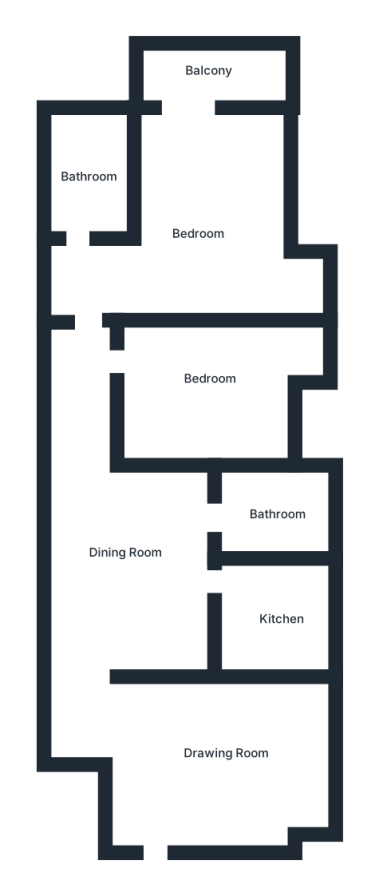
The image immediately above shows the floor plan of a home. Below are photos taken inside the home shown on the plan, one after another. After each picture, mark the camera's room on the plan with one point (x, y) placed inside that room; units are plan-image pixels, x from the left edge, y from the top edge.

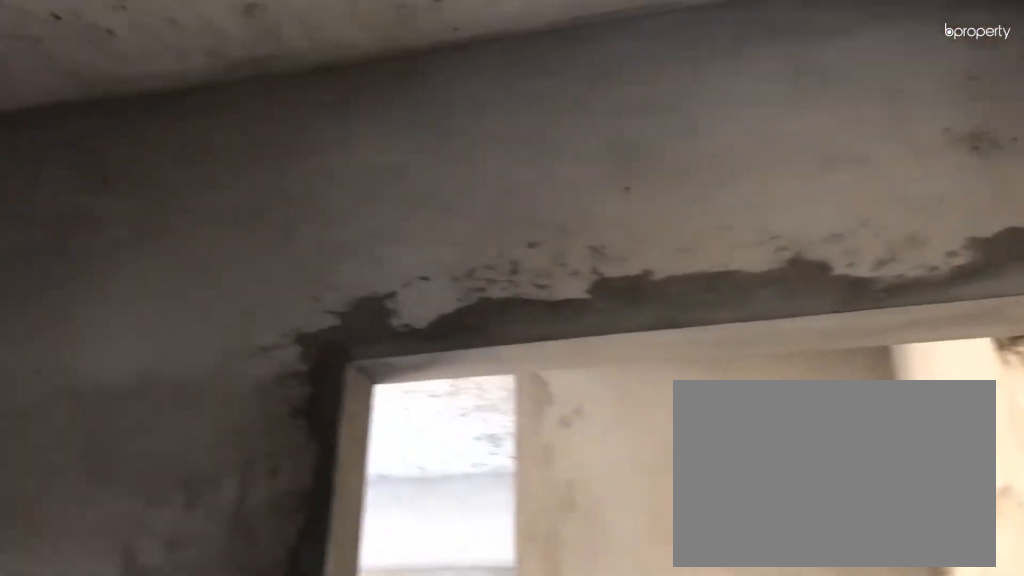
(157, 584)
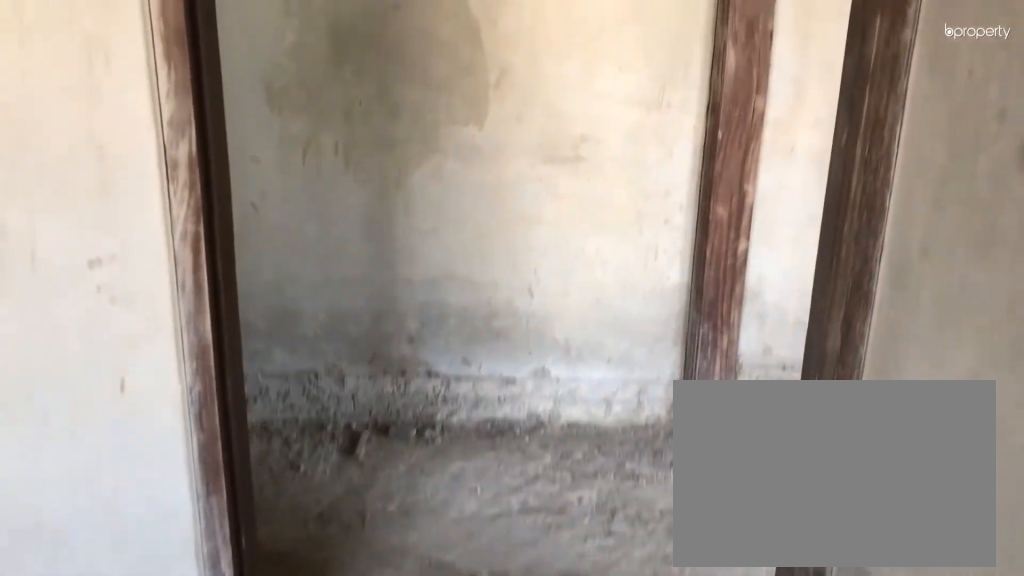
(193, 375)
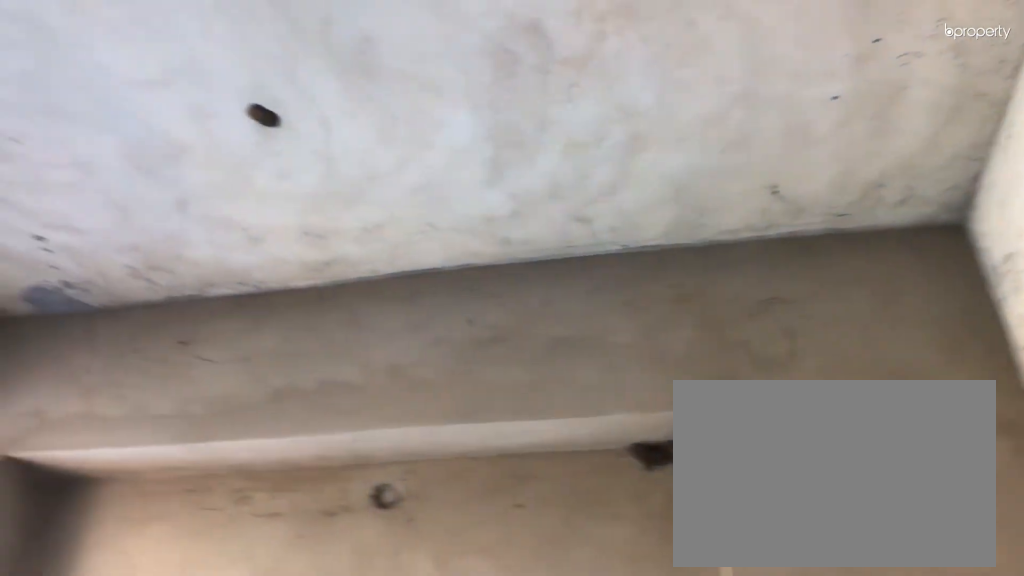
(193, 375)
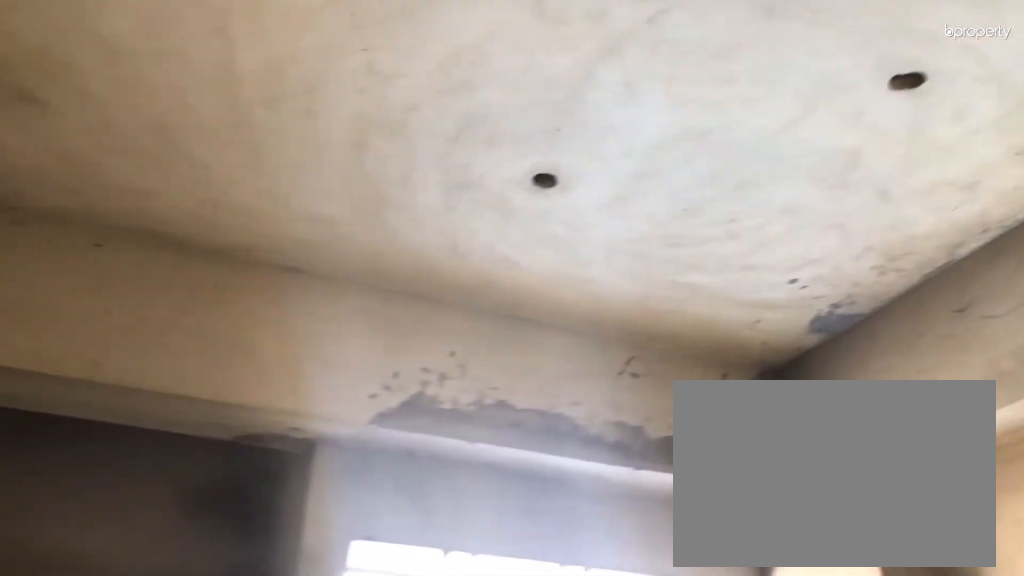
(193, 375)
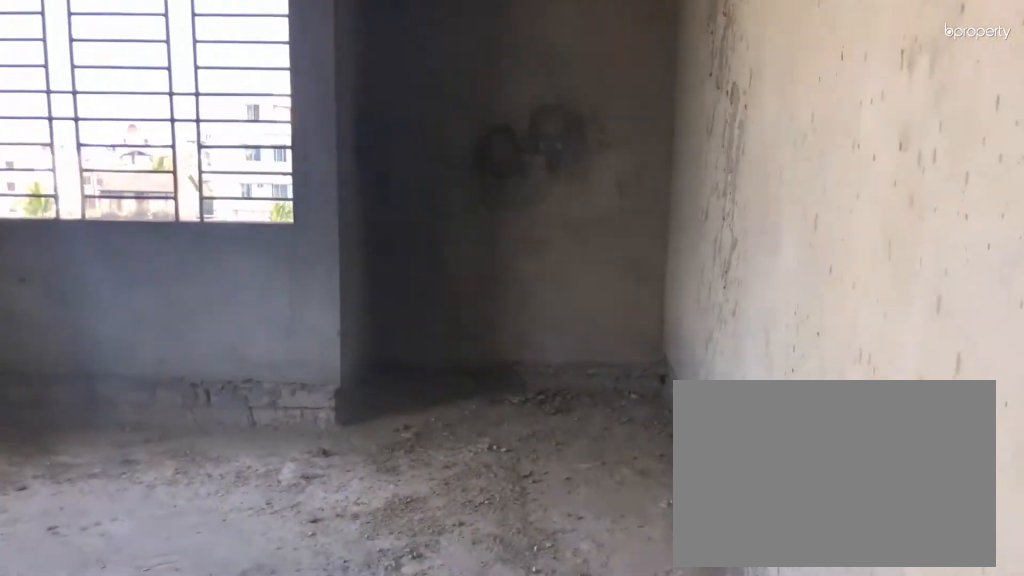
(189, 188)
